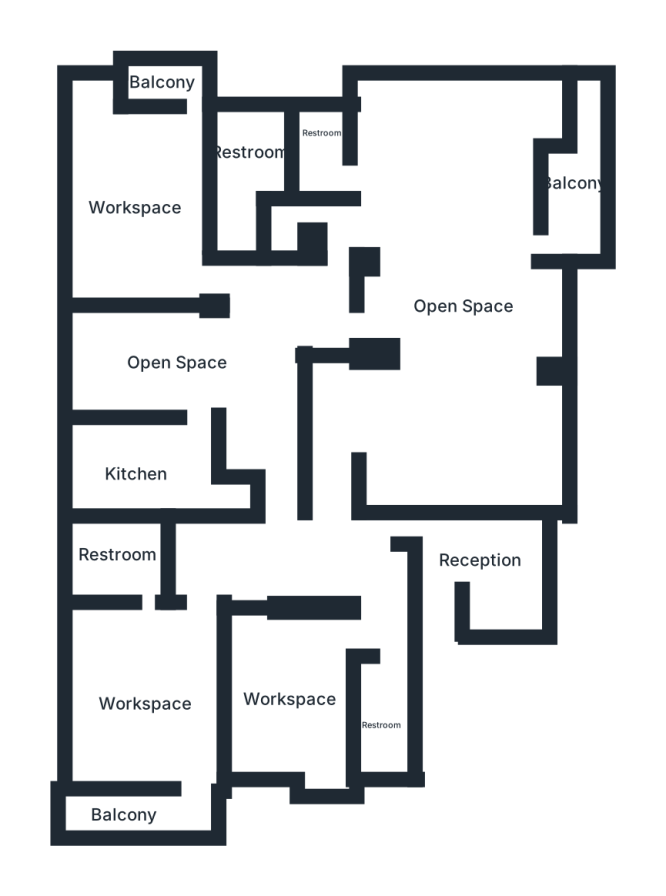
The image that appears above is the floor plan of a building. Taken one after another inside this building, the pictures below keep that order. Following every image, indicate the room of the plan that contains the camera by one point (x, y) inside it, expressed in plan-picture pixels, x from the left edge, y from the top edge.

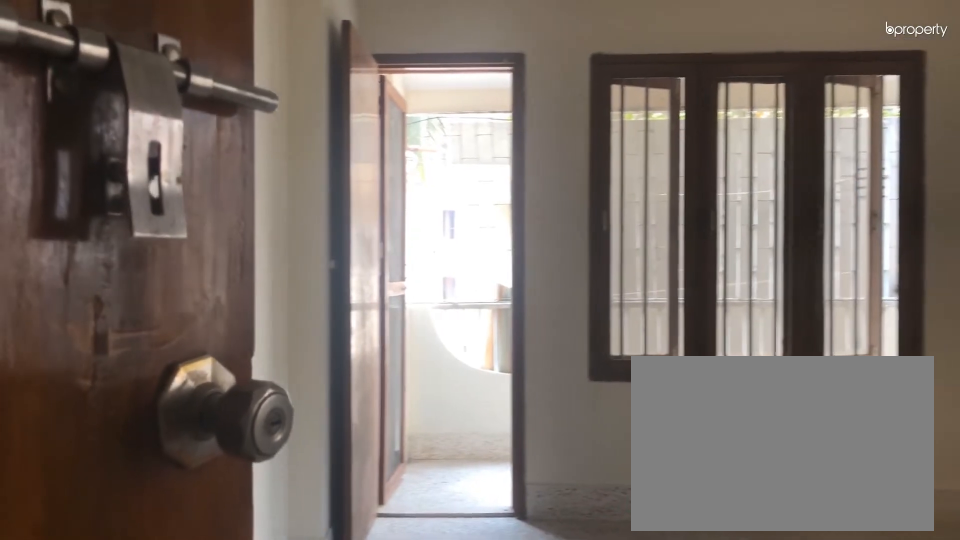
(151, 682)
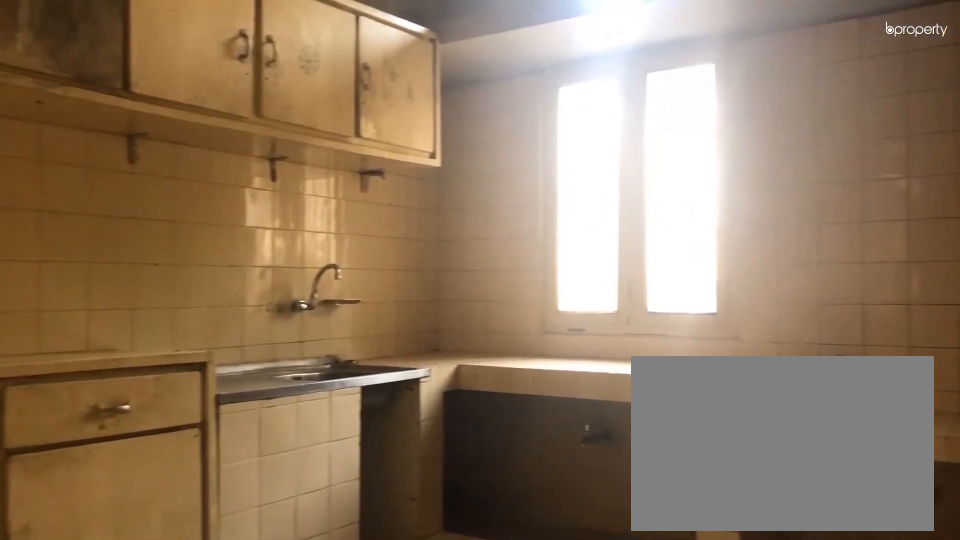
(135, 479)
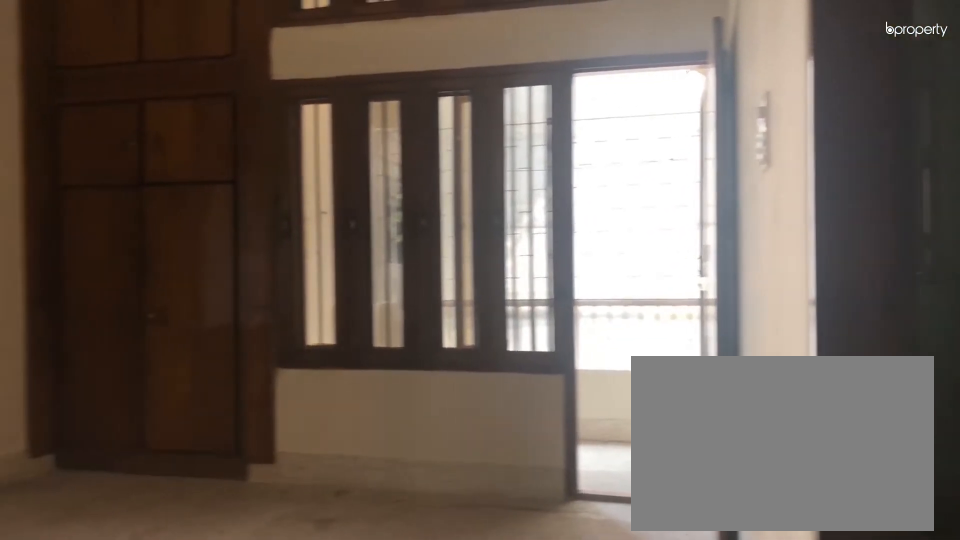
(136, 212)
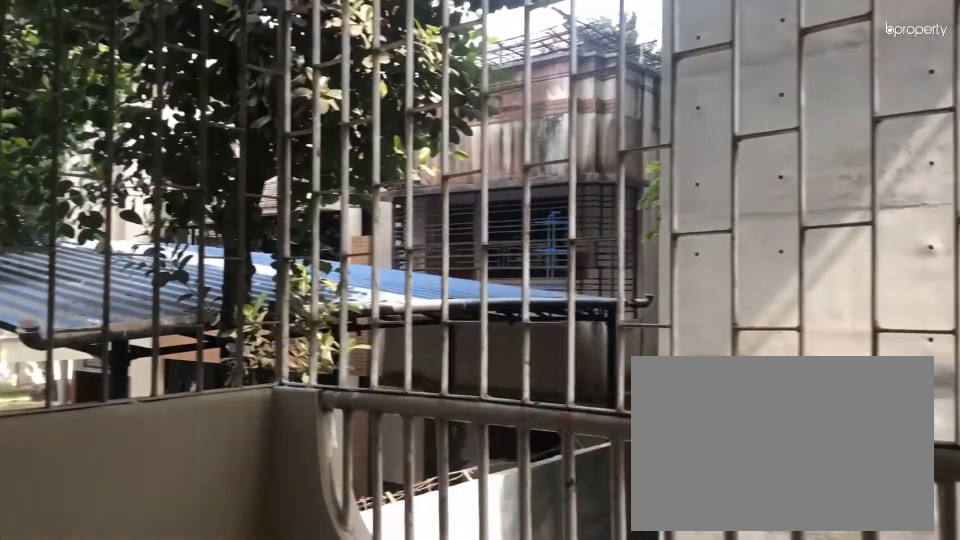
(164, 88)
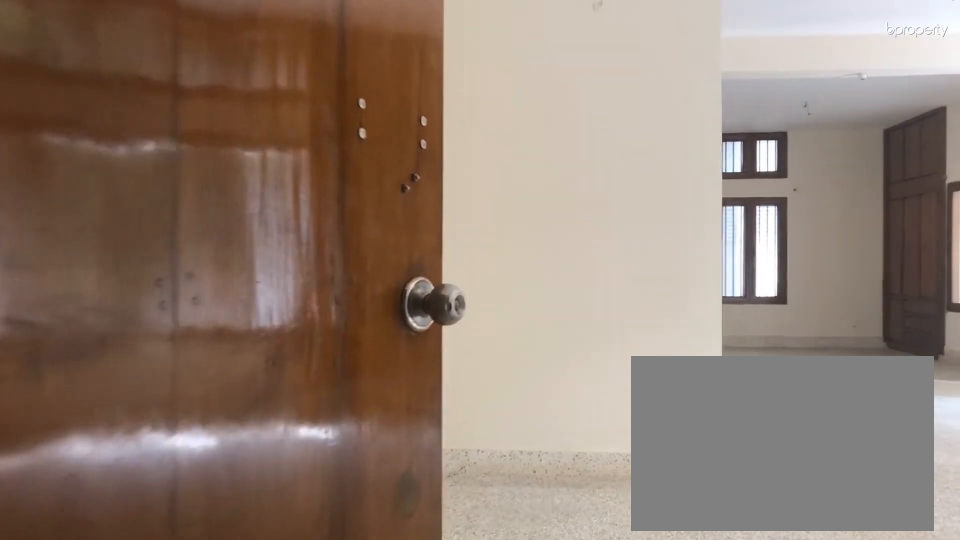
(356, 443)
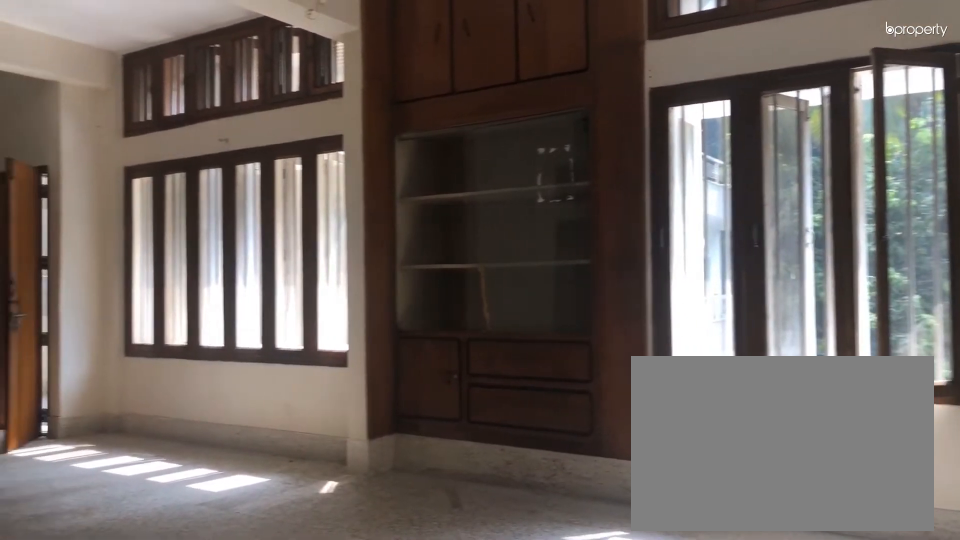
(450, 419)
